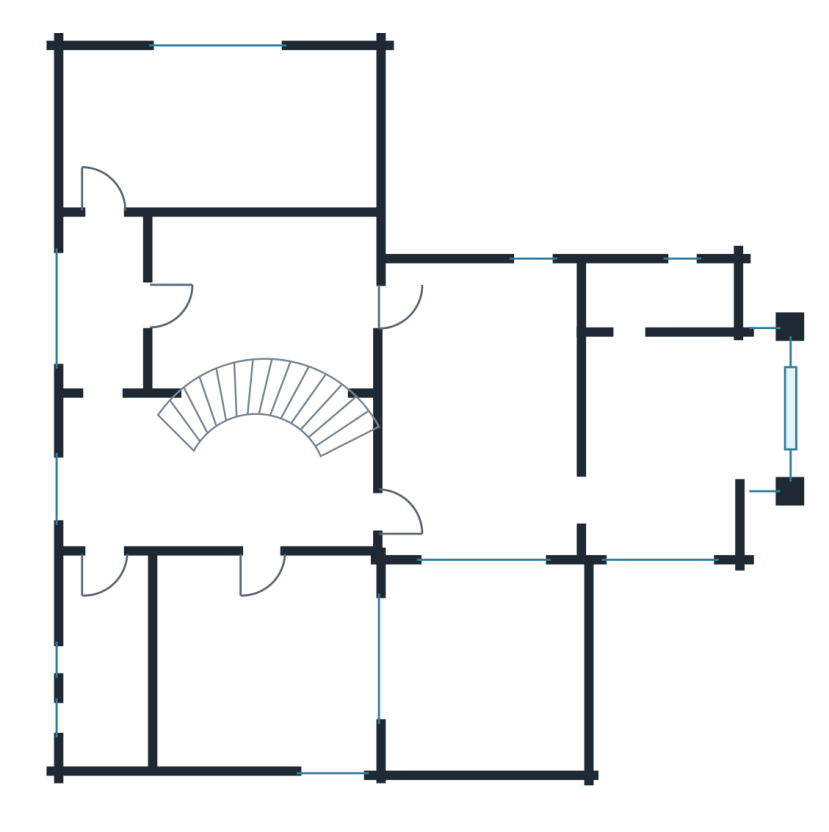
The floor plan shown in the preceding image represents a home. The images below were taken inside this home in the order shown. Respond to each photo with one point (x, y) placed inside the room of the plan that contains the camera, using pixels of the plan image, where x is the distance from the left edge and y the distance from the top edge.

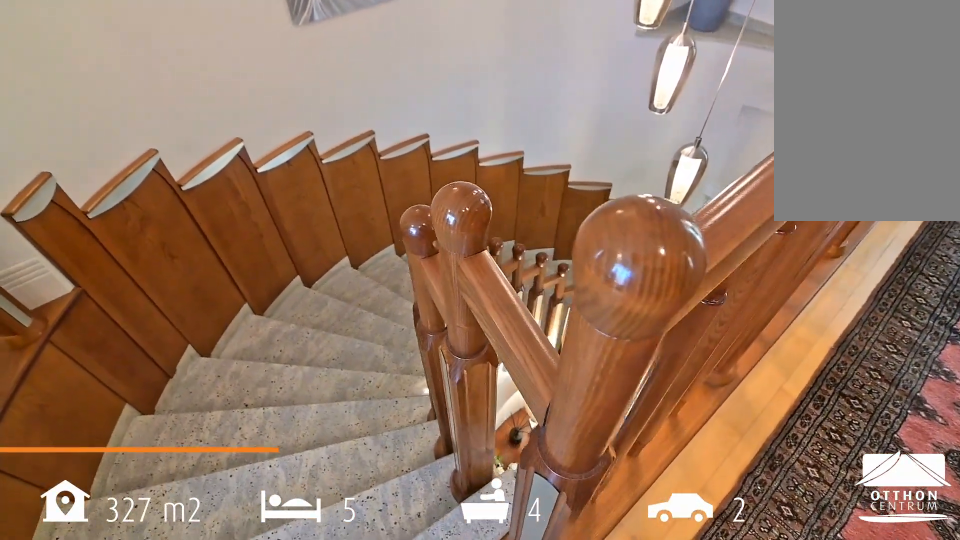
(268, 468)
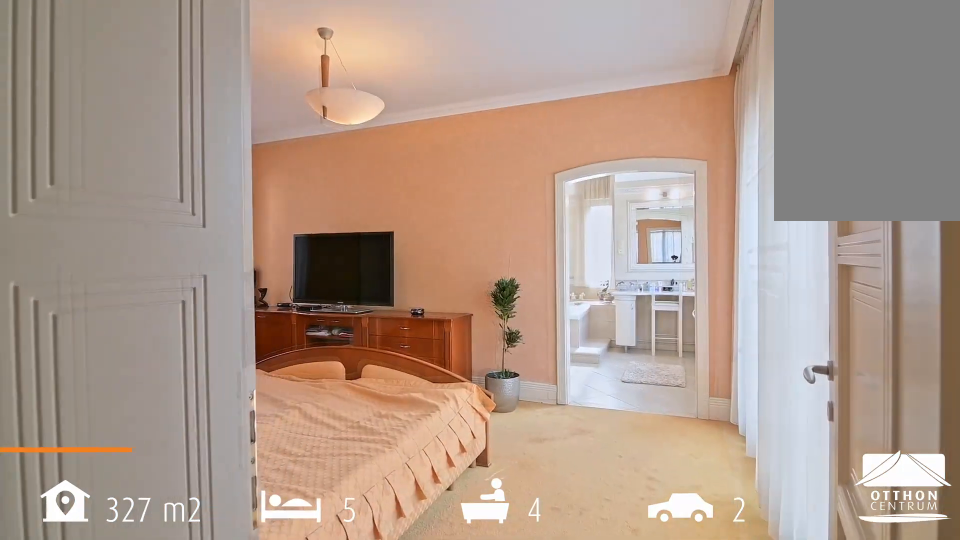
(482, 420)
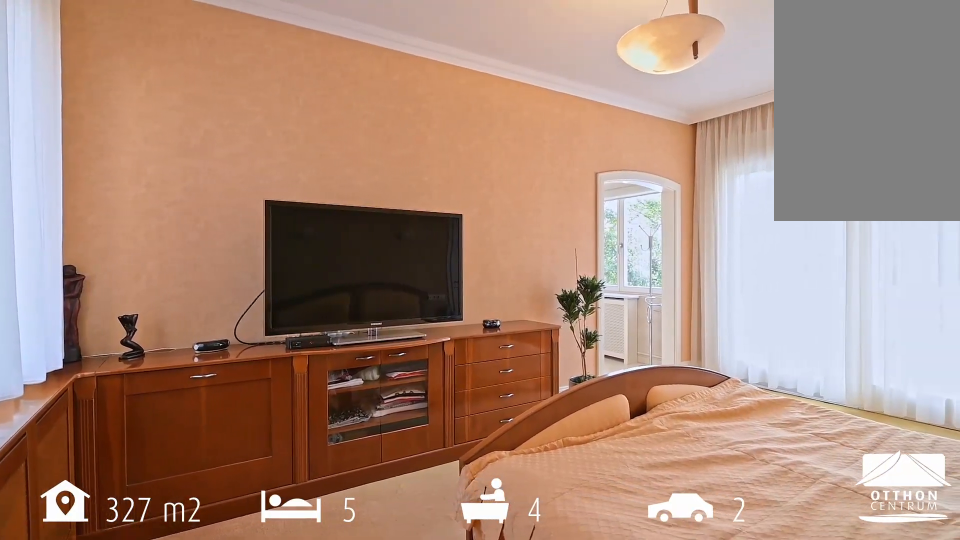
(482, 420)
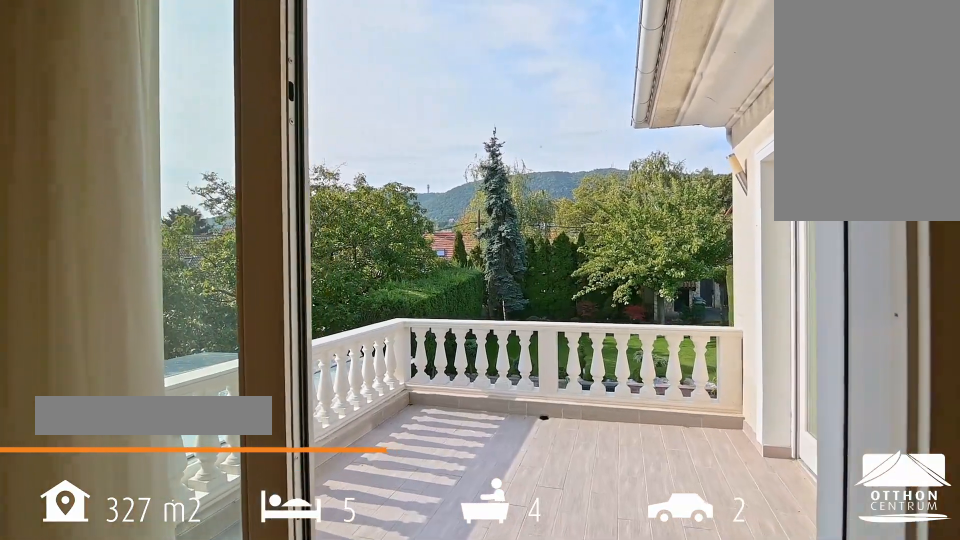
(482, 668)
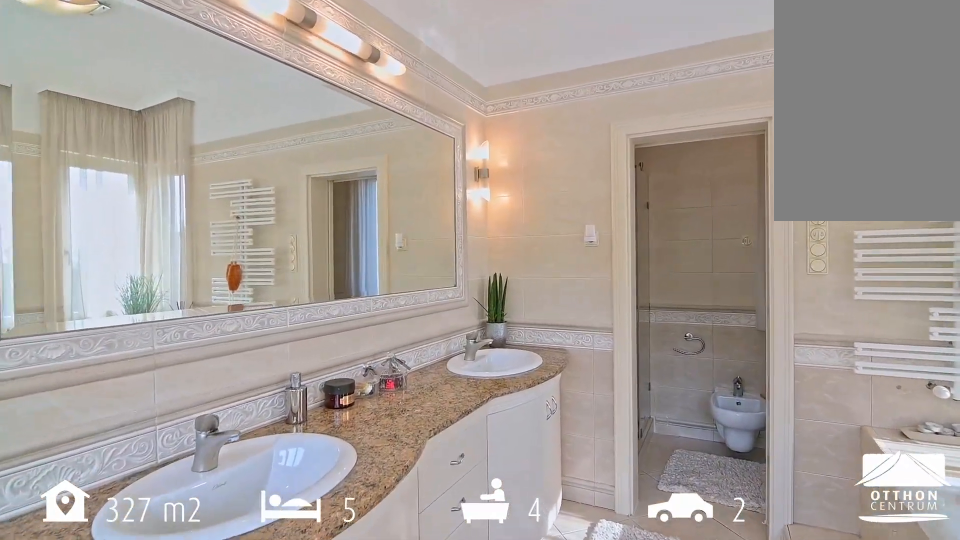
(674, 440)
